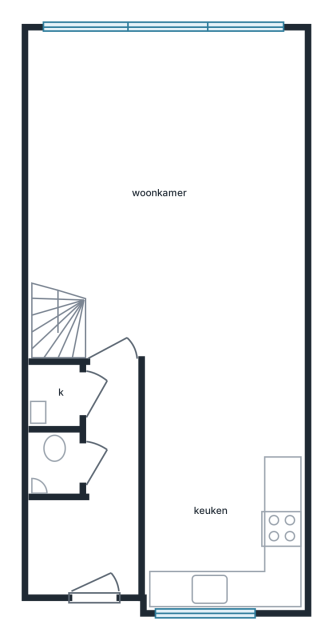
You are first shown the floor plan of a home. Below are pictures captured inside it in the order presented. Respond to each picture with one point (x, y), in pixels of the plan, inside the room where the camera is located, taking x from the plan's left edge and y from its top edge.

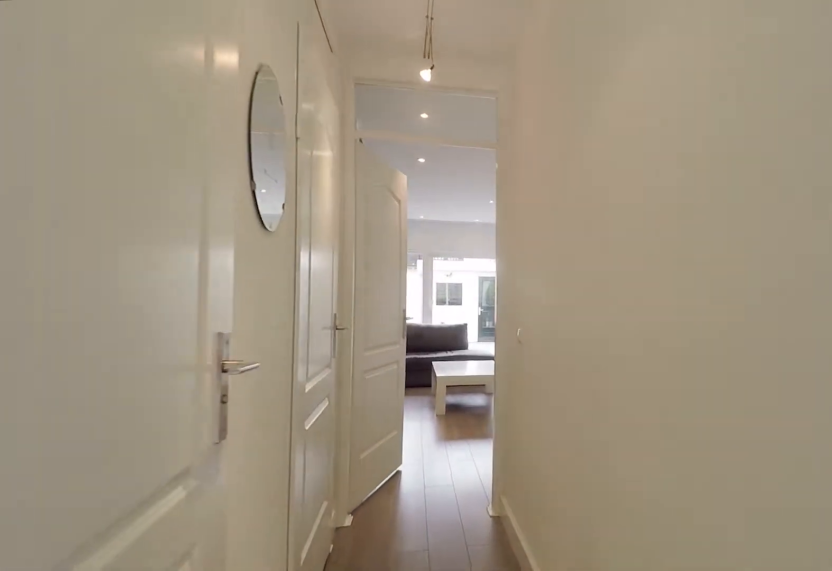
(96, 500)
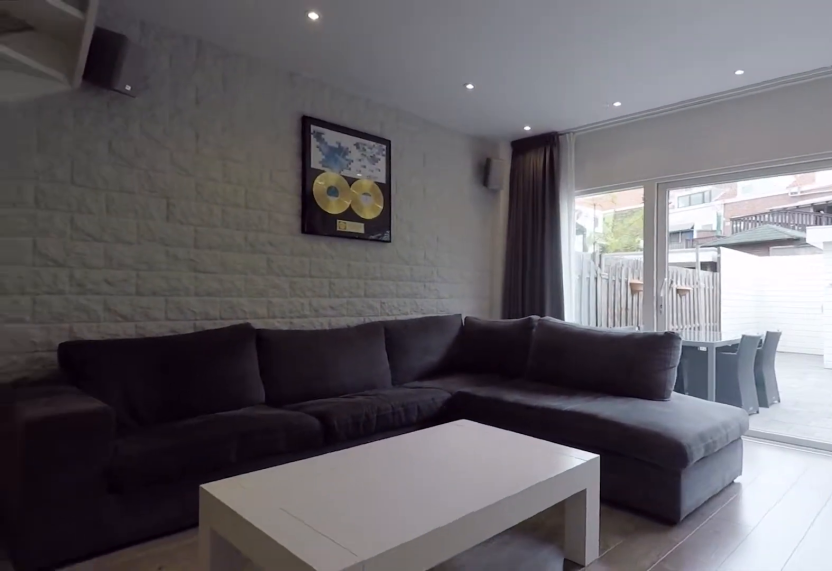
(171, 192)
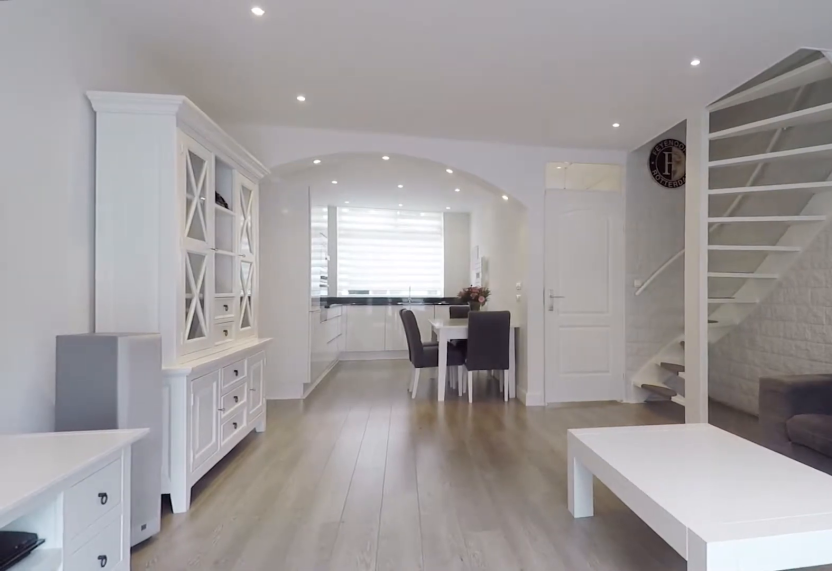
(171, 192)
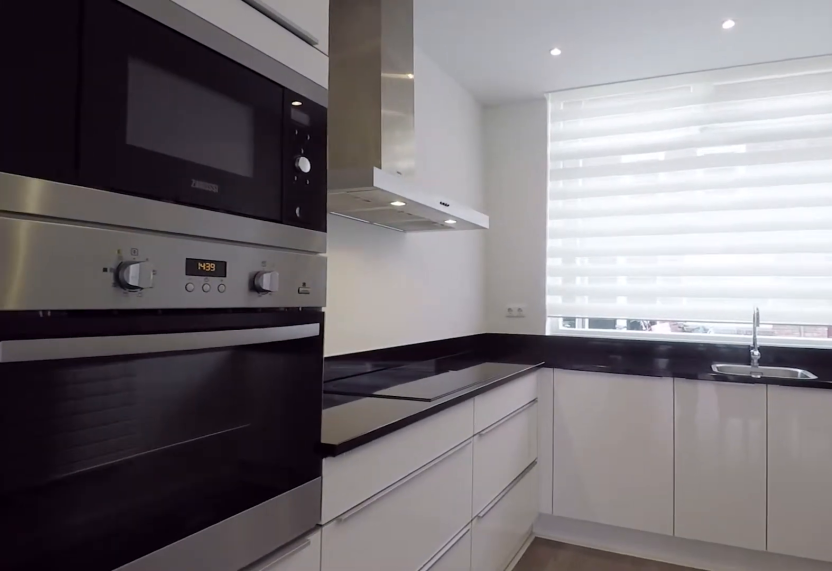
(223, 482)
